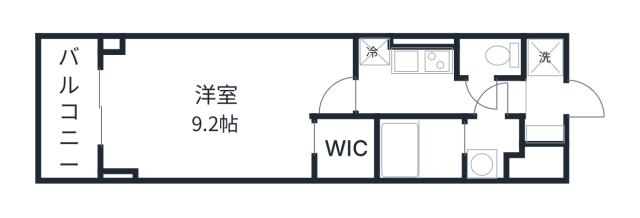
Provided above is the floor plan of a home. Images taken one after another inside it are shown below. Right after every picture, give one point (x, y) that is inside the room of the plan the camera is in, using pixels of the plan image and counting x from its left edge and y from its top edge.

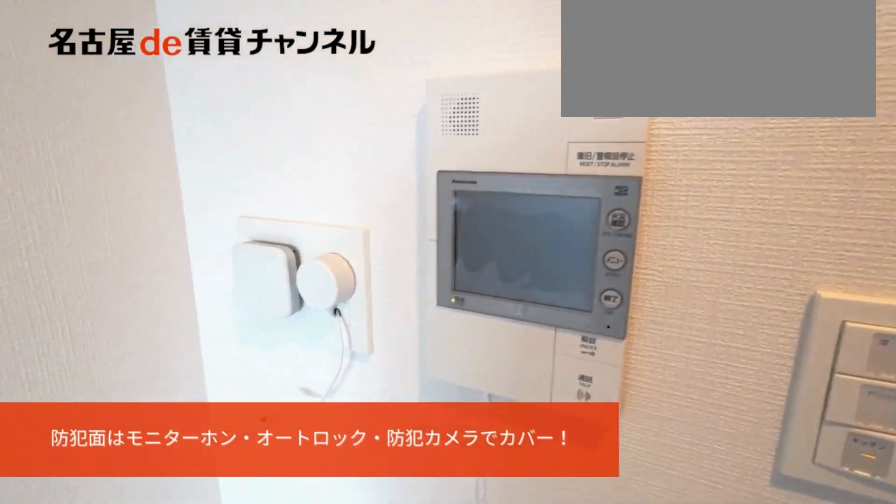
(221, 105)
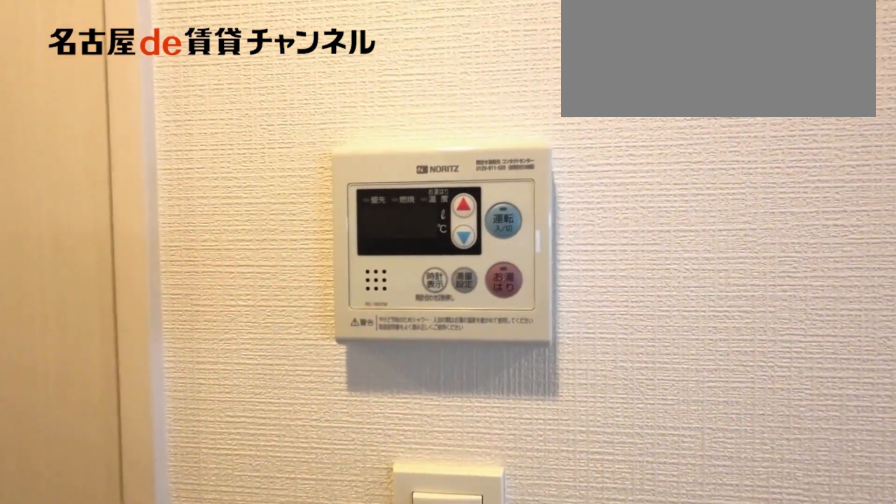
(436, 95)
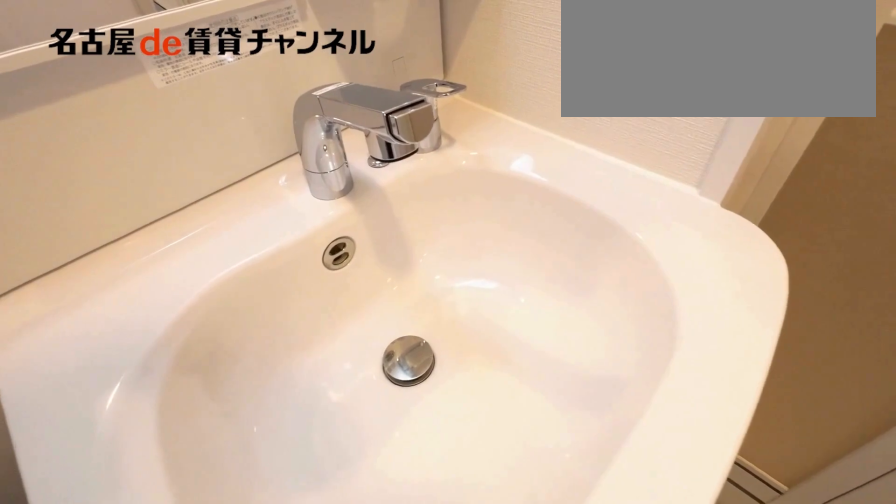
(491, 147)
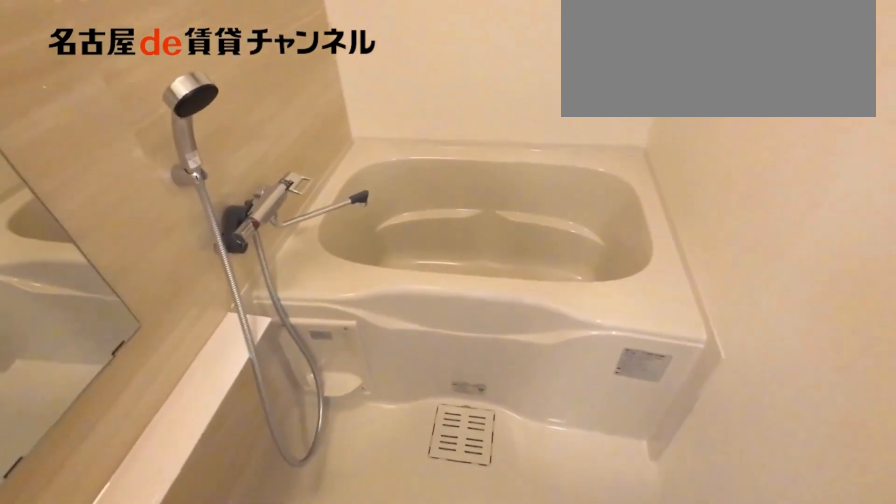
(420, 150)
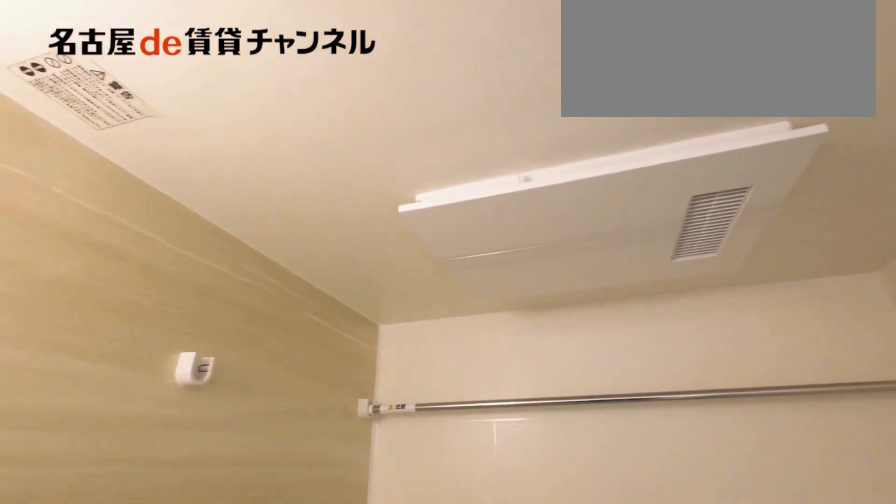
(420, 150)
